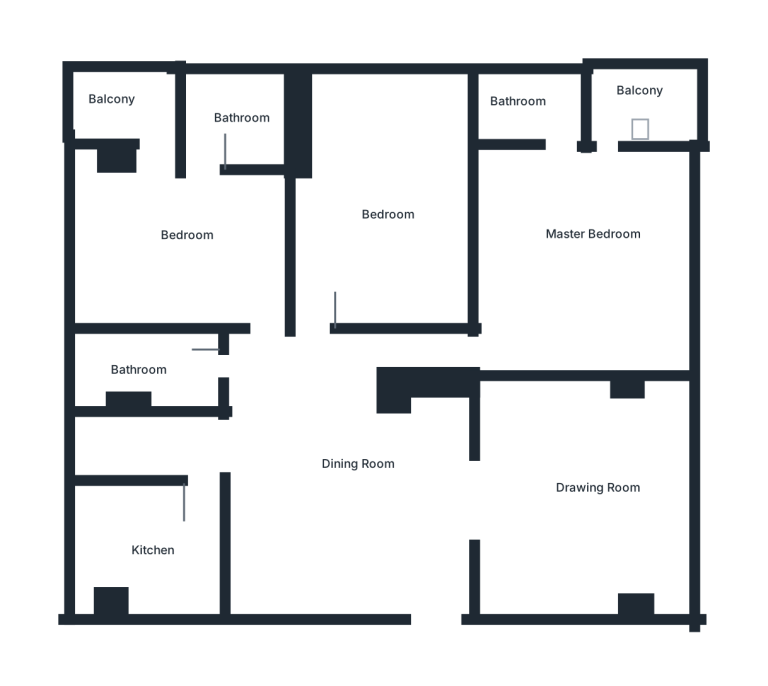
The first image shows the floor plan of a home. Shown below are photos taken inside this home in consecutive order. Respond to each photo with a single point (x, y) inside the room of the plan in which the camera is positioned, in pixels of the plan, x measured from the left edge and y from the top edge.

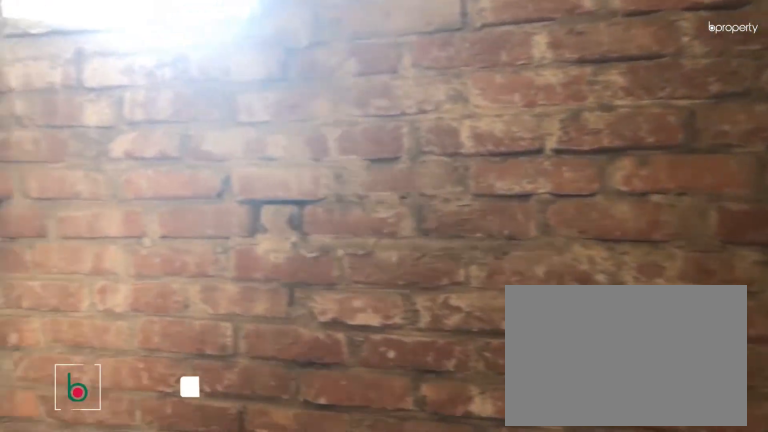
(533, 105)
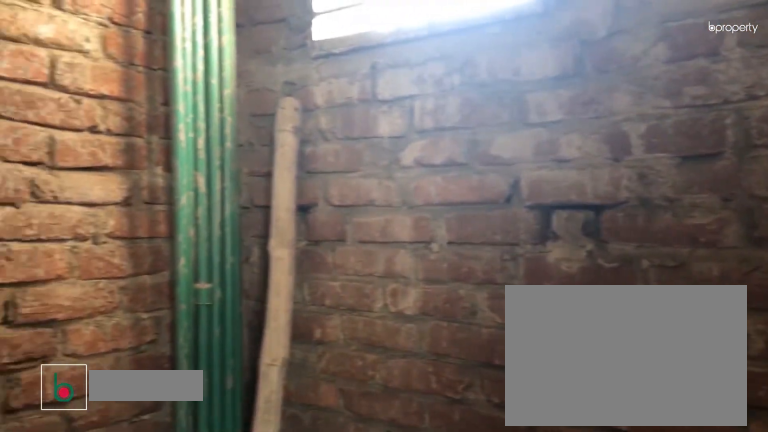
(533, 105)
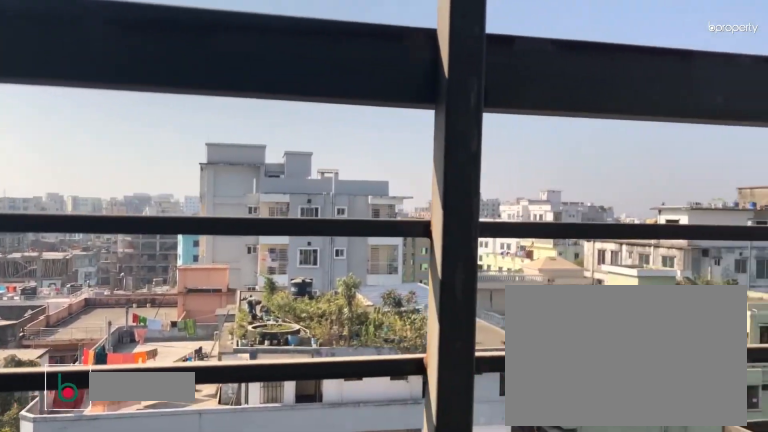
(641, 103)
